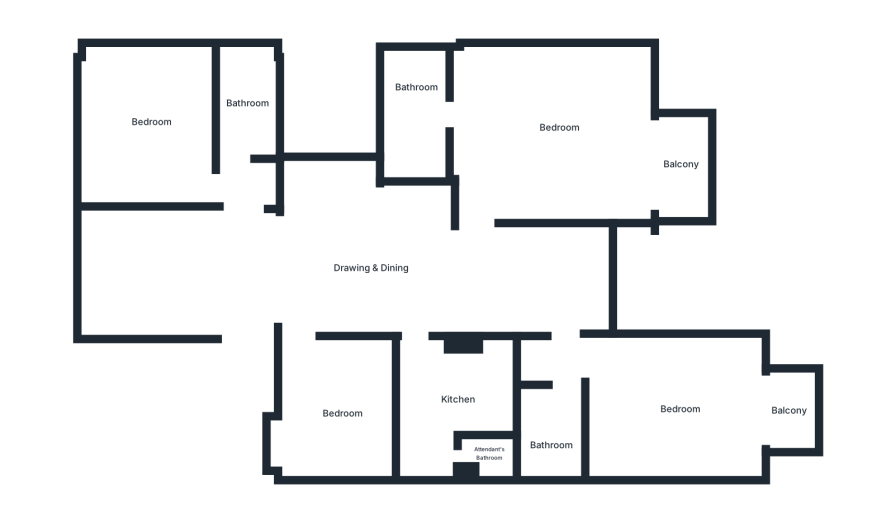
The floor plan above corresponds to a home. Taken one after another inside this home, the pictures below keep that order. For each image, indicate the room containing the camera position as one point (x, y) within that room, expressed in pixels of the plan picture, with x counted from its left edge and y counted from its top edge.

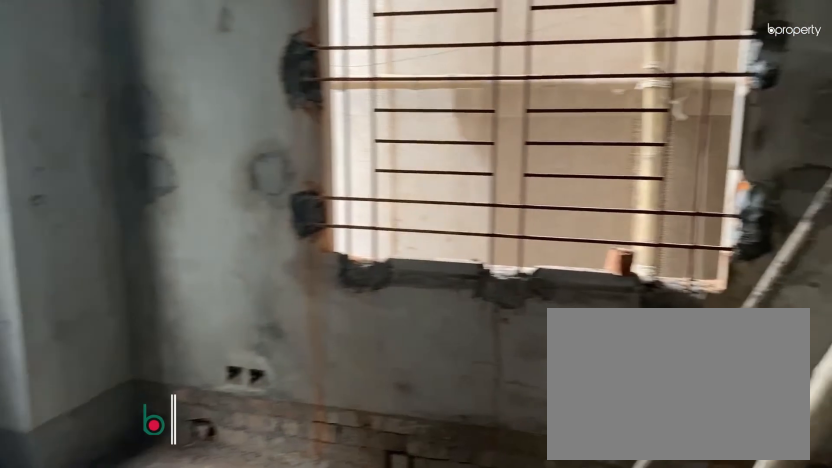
(149, 124)
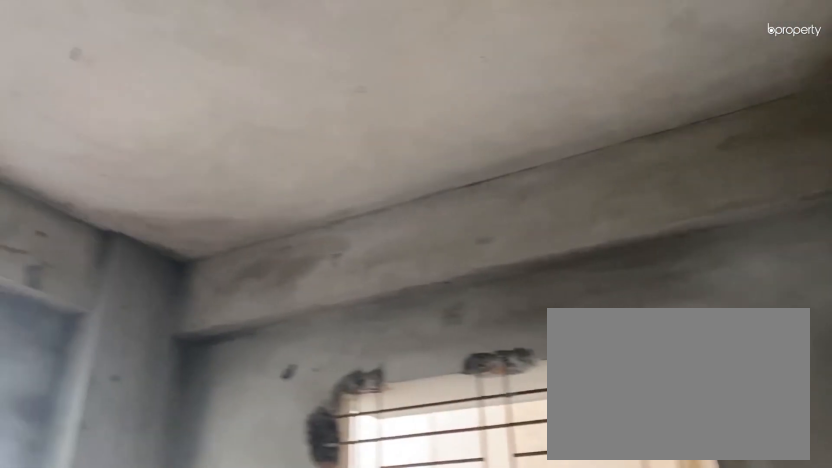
(149, 124)
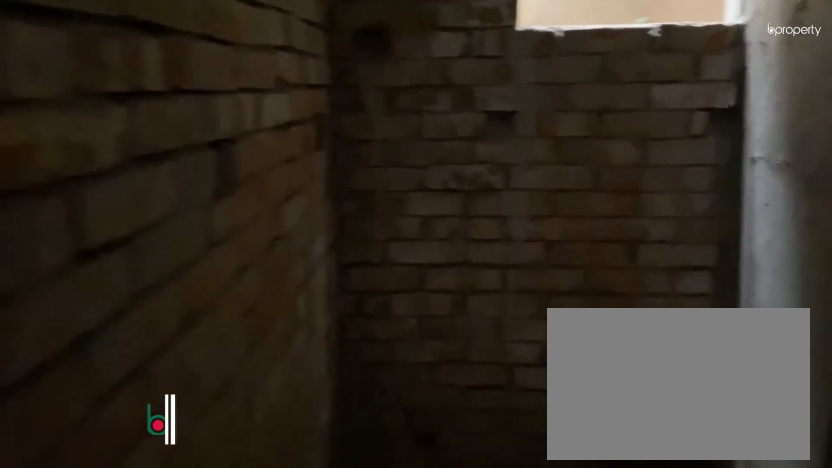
(243, 106)
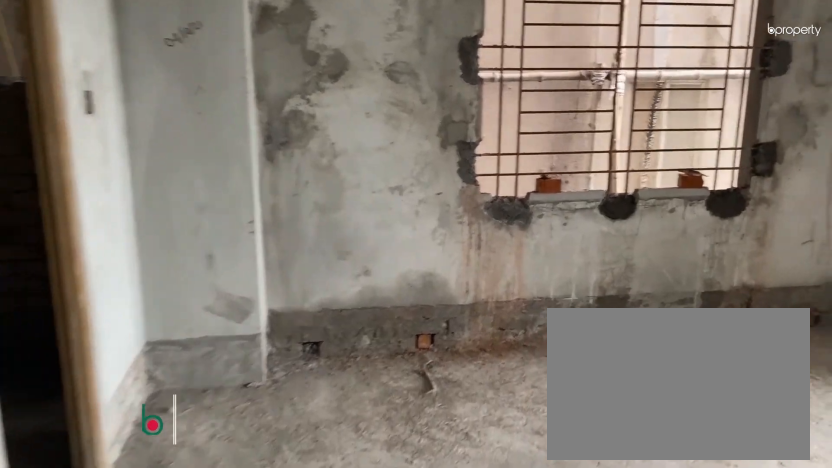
(558, 136)
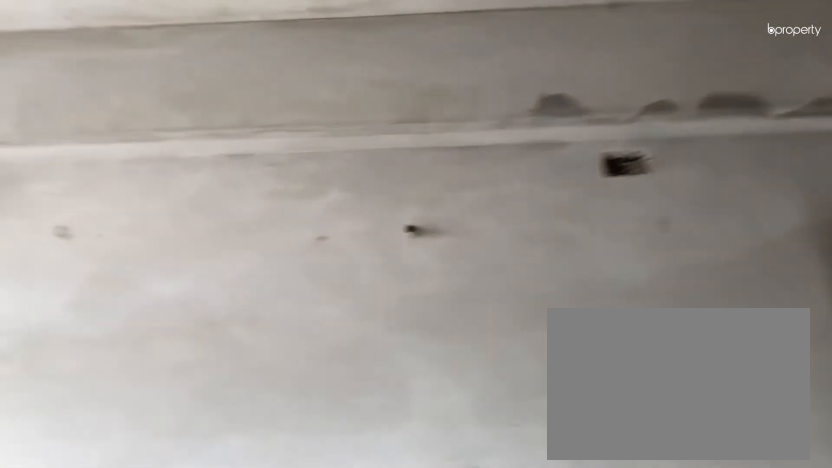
(558, 136)
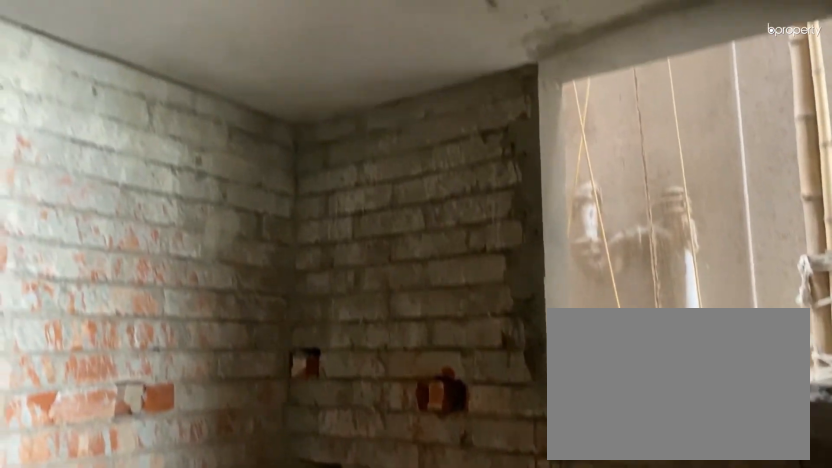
(414, 117)
